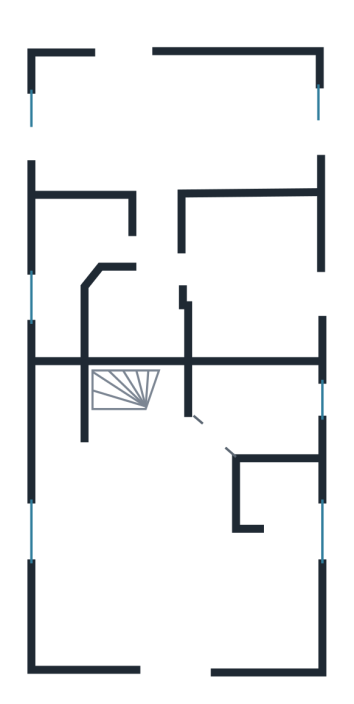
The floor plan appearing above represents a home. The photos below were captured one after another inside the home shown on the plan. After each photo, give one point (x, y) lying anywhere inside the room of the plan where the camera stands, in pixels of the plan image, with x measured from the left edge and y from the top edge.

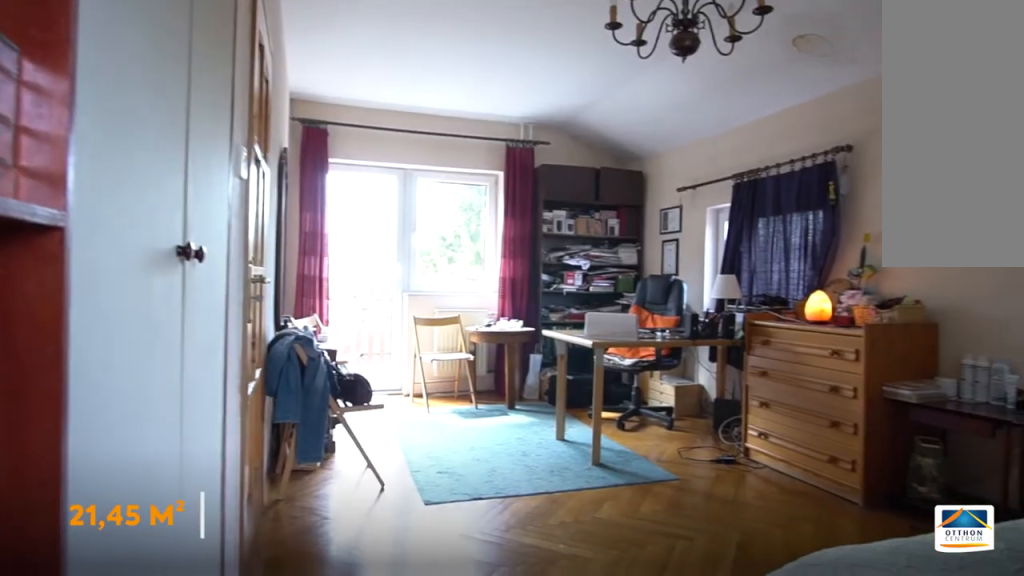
(194, 130)
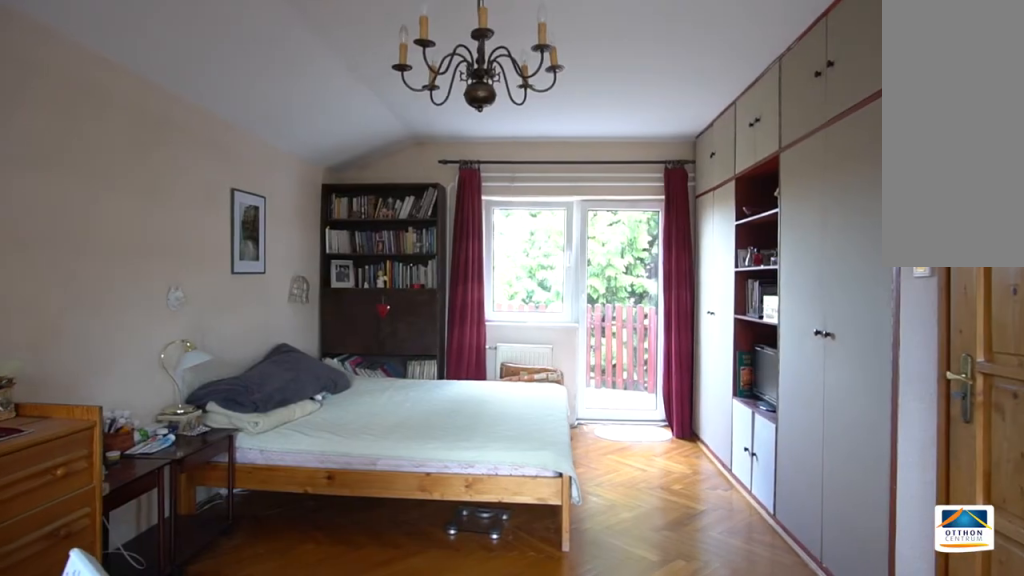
(195, 130)
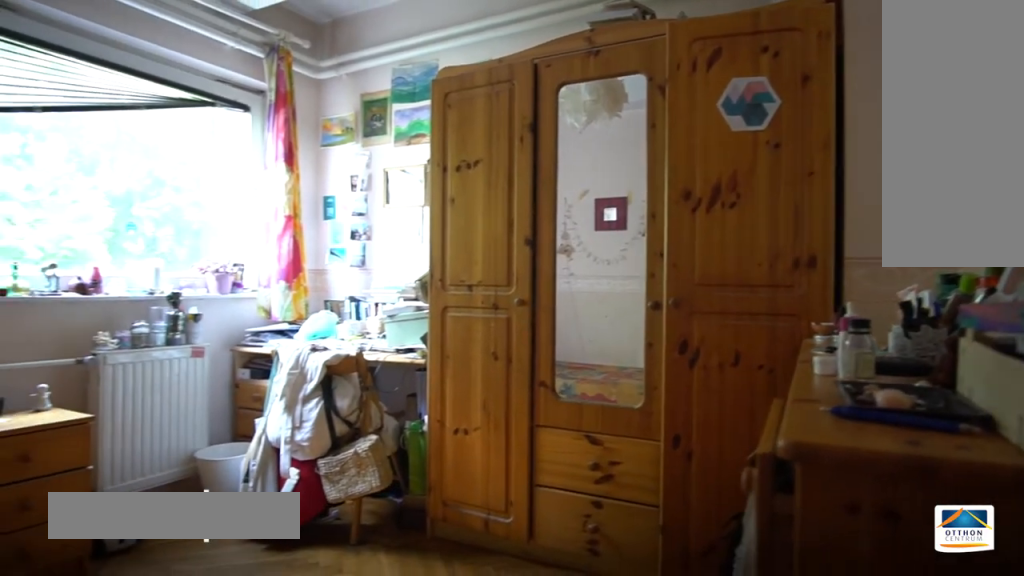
(251, 270)
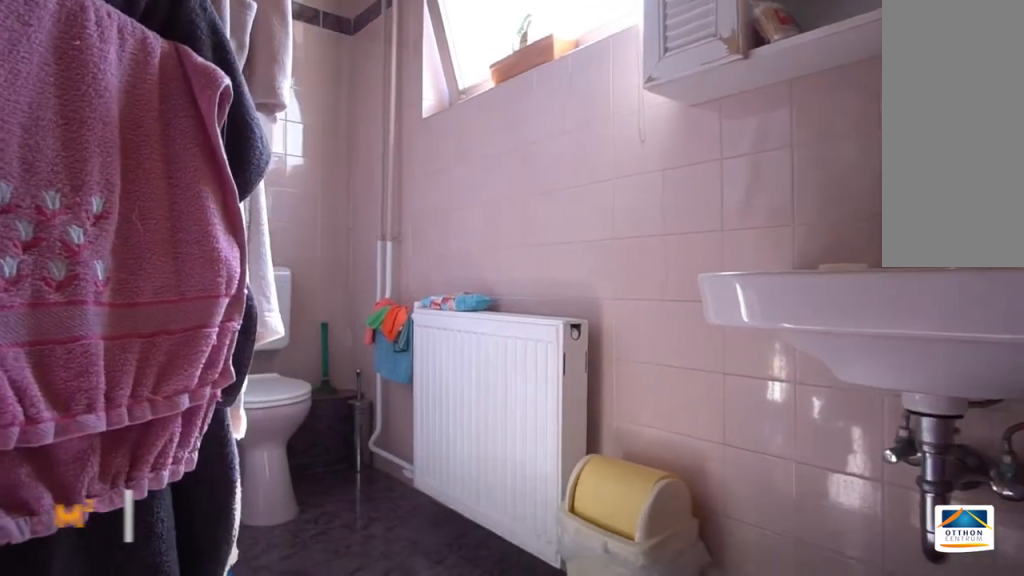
(72, 242)
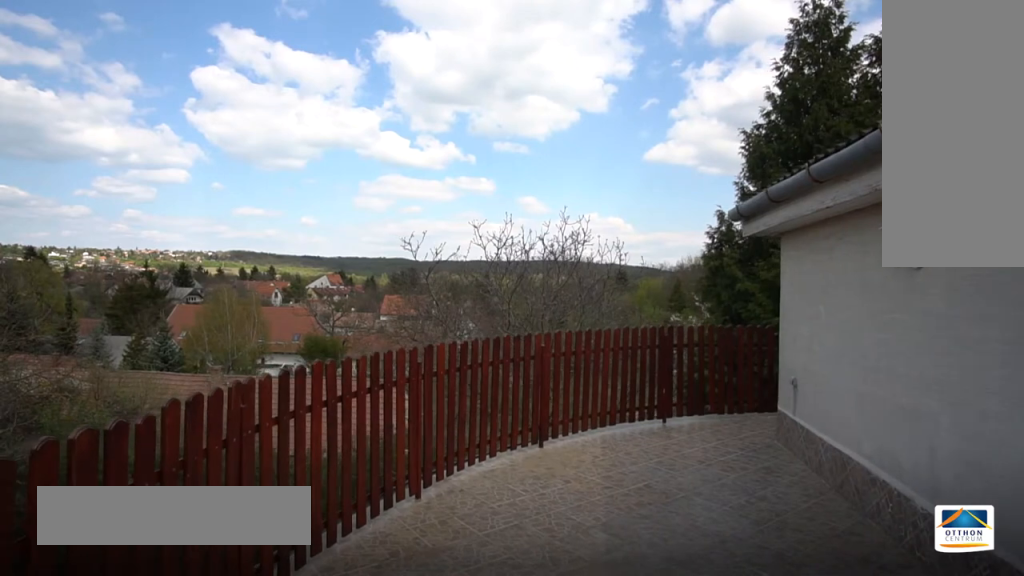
(187, 27)
